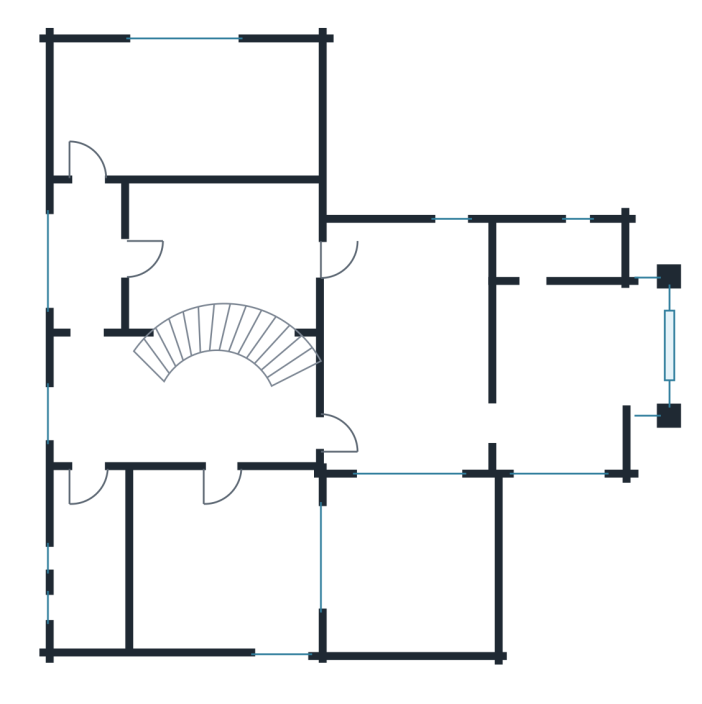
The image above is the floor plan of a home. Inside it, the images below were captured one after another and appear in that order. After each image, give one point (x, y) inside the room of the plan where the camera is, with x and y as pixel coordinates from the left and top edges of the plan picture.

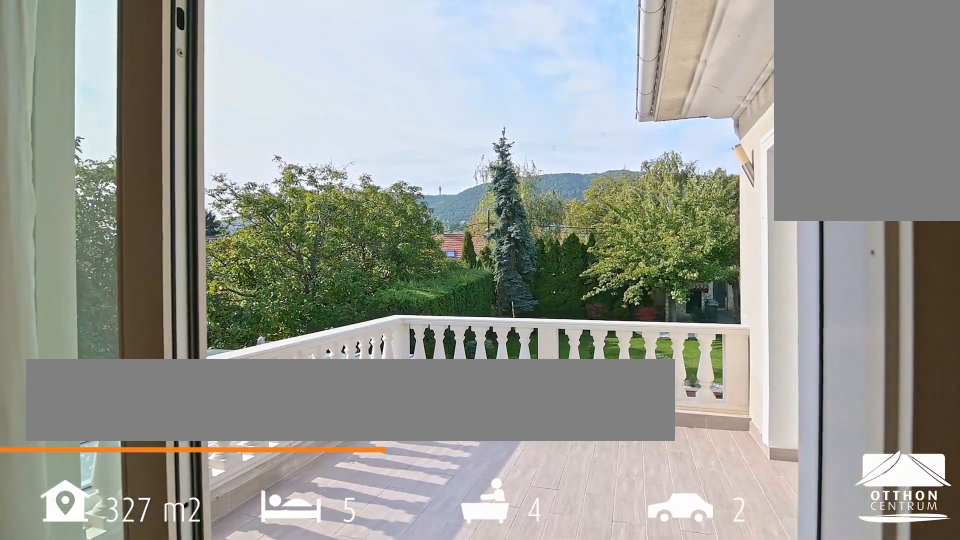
(408, 565)
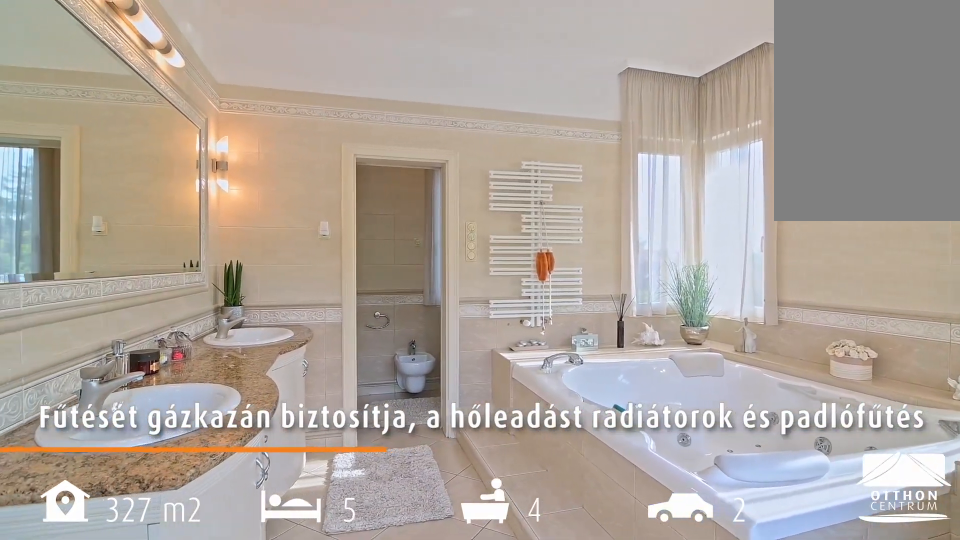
(571, 373)
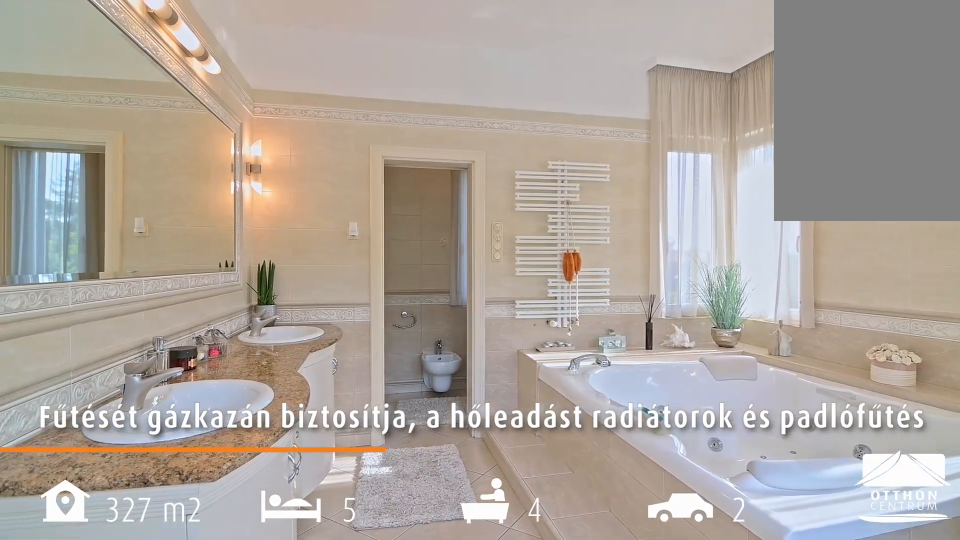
(571, 373)
